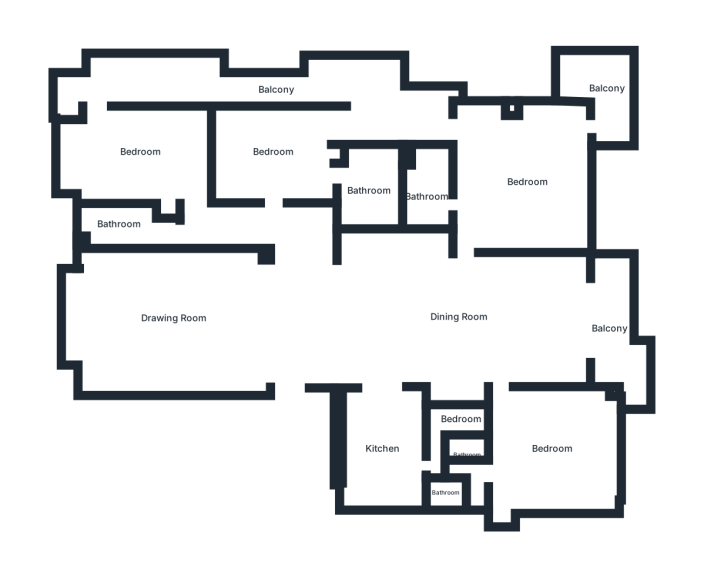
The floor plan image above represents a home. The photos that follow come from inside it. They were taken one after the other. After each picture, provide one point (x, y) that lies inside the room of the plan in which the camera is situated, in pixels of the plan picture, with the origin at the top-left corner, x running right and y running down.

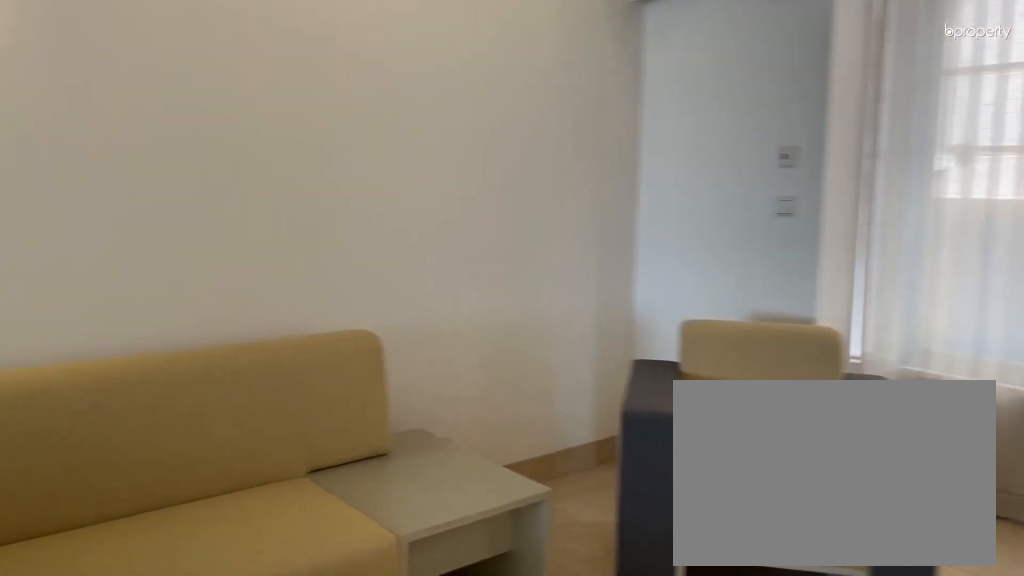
(176, 324)
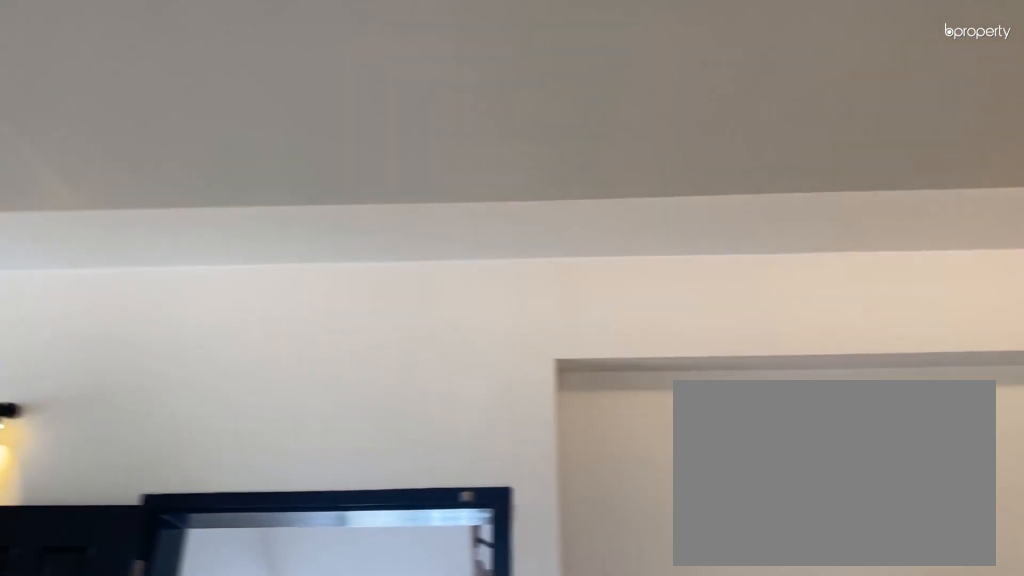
(176, 324)
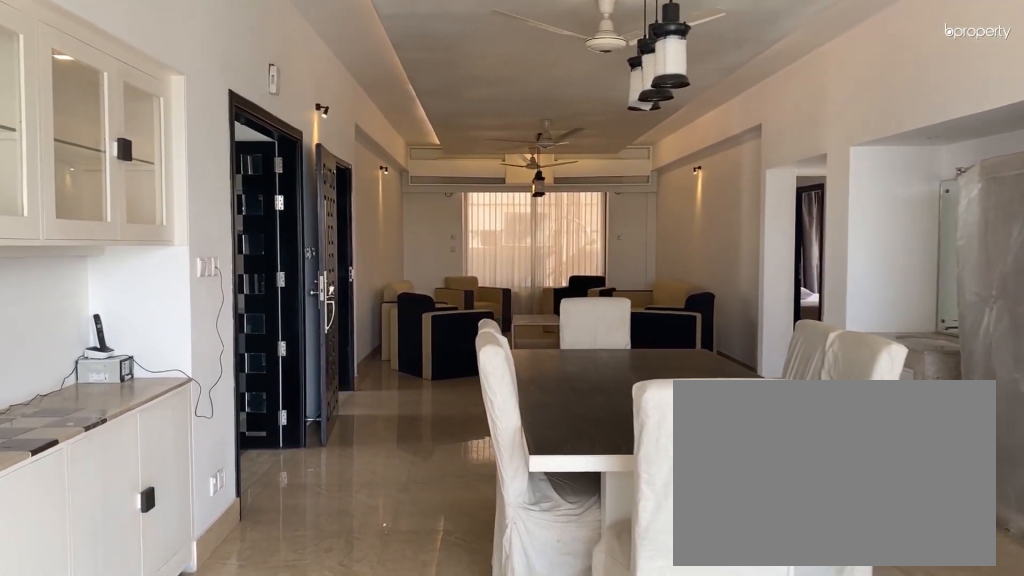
(456, 317)
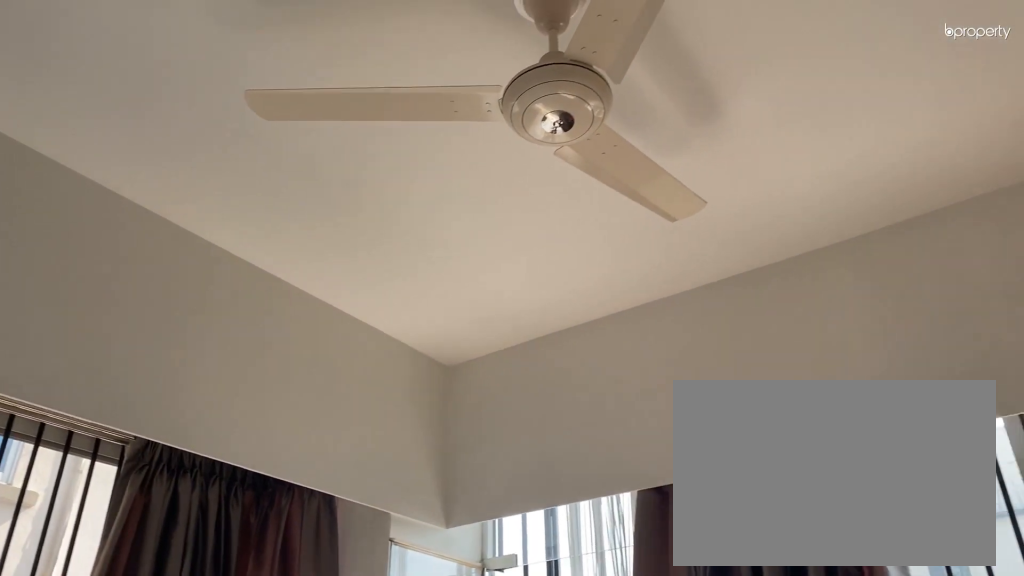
(139, 155)
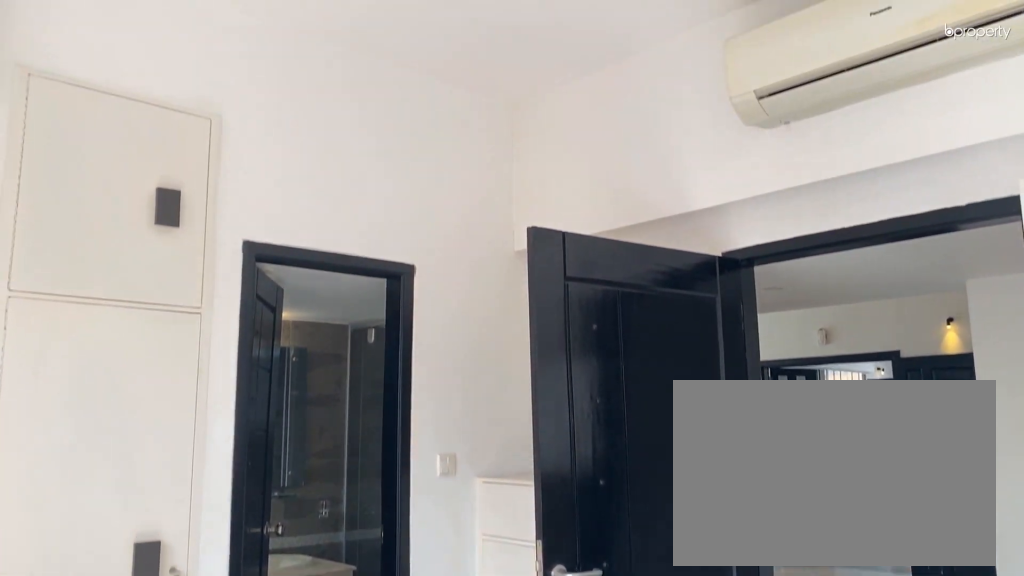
(271, 151)
